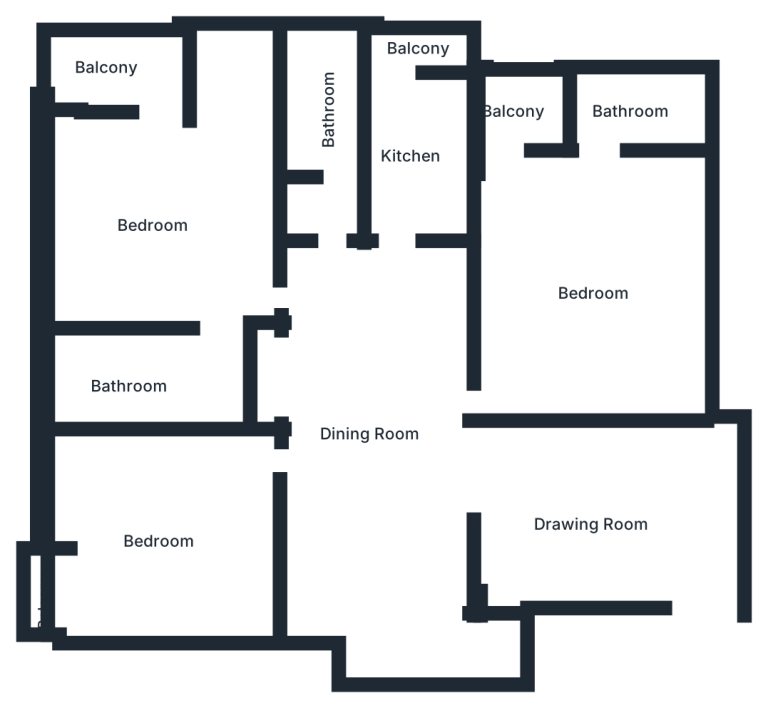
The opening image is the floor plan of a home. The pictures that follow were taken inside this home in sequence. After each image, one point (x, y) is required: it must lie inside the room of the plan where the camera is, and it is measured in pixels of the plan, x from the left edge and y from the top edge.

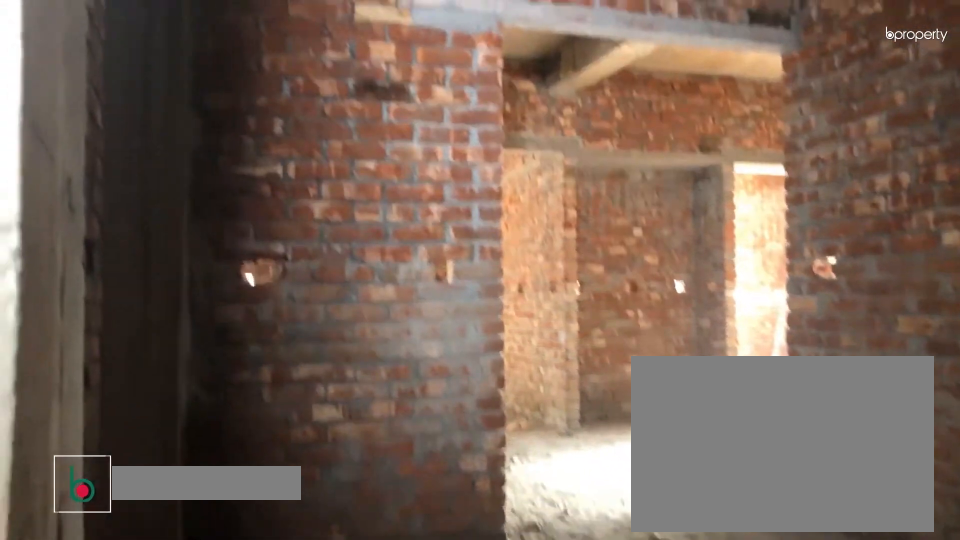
(595, 519)
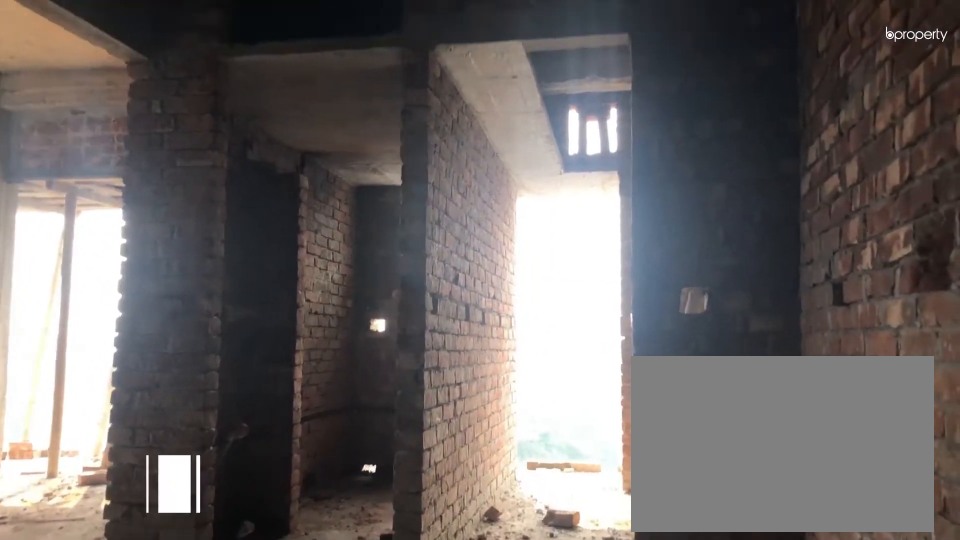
(372, 441)
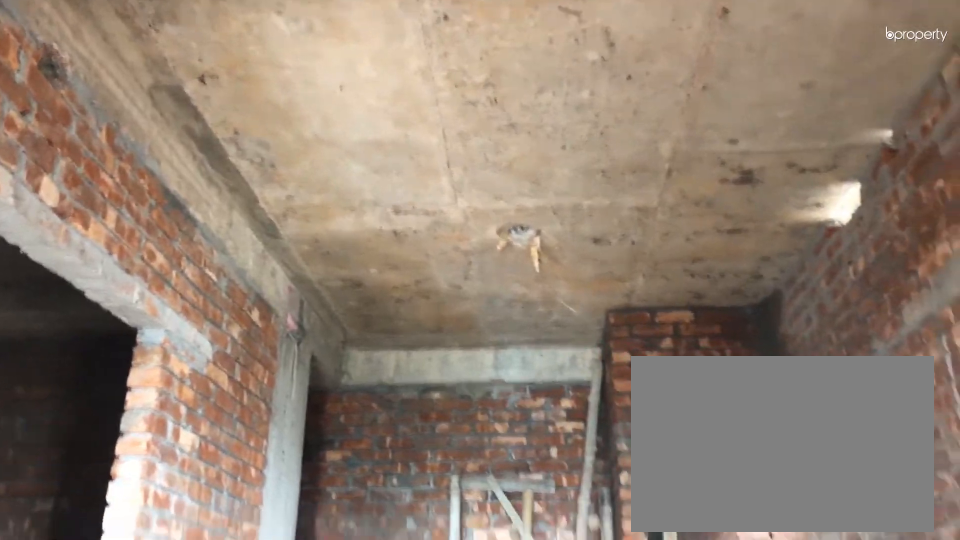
(372, 441)
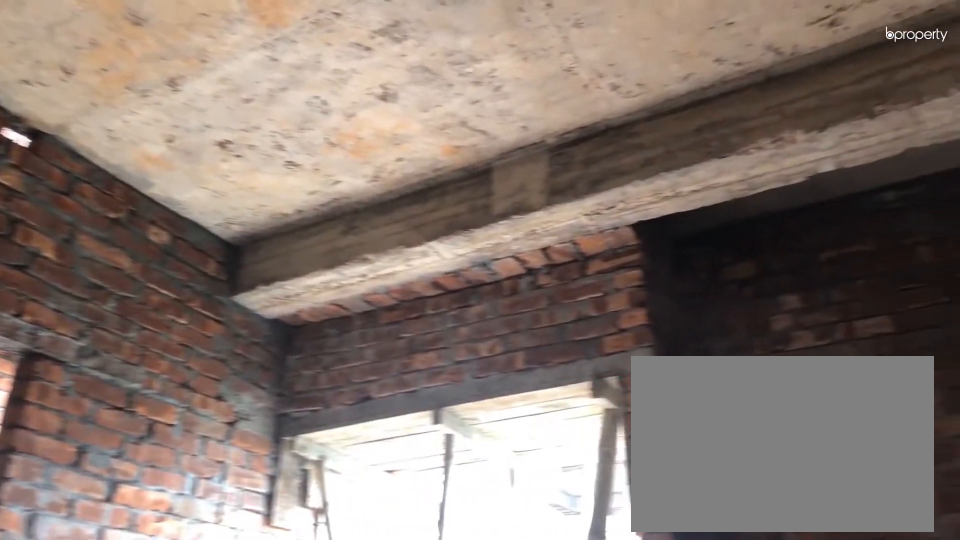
(161, 539)
